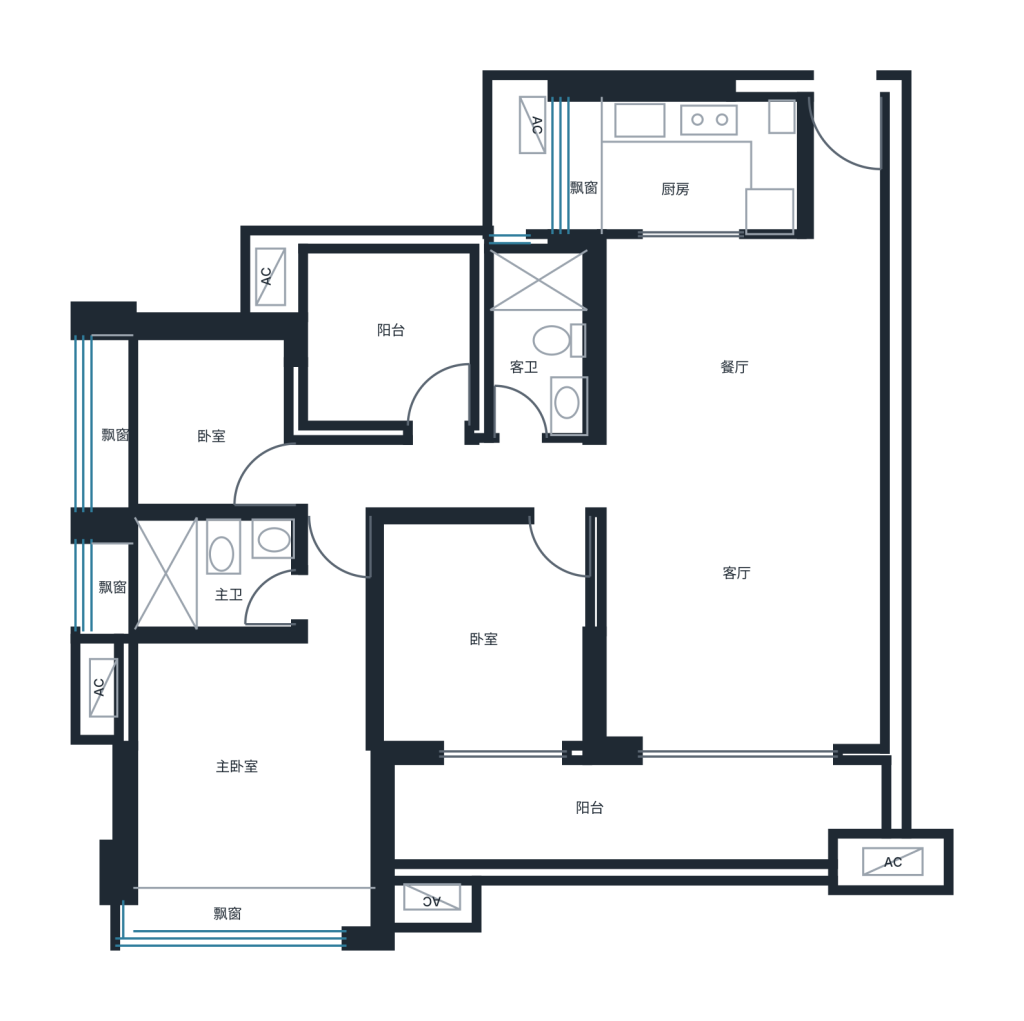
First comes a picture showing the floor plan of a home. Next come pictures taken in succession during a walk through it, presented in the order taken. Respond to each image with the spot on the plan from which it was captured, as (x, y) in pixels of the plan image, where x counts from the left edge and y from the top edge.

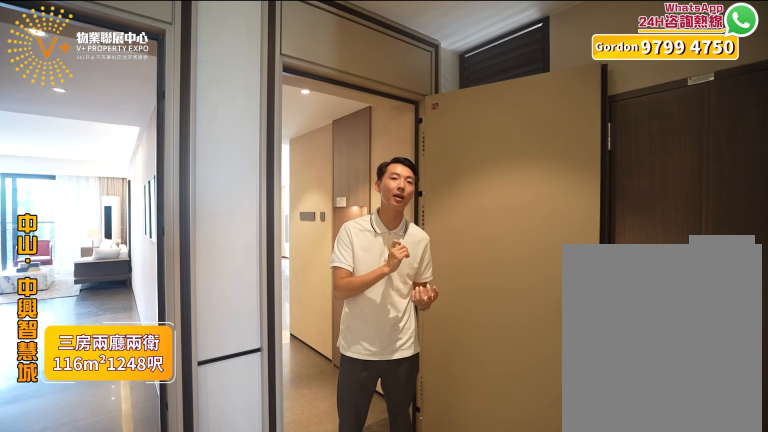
(804, 143)
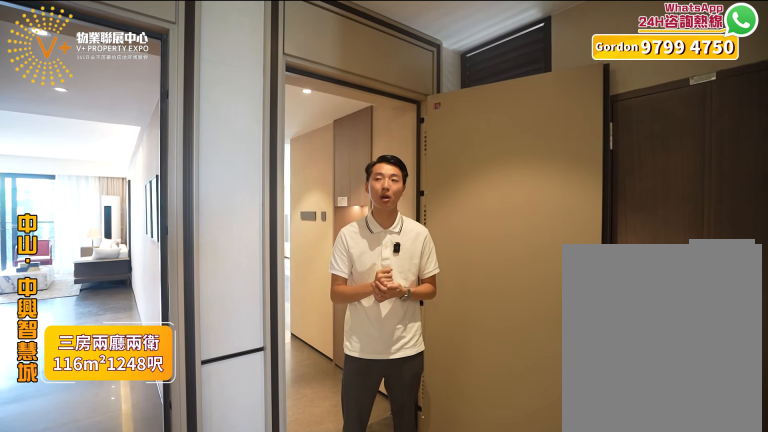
(804, 145)
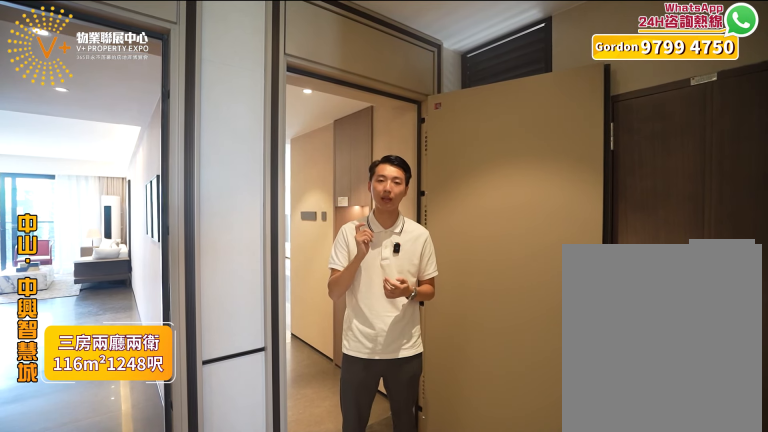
(804, 146)
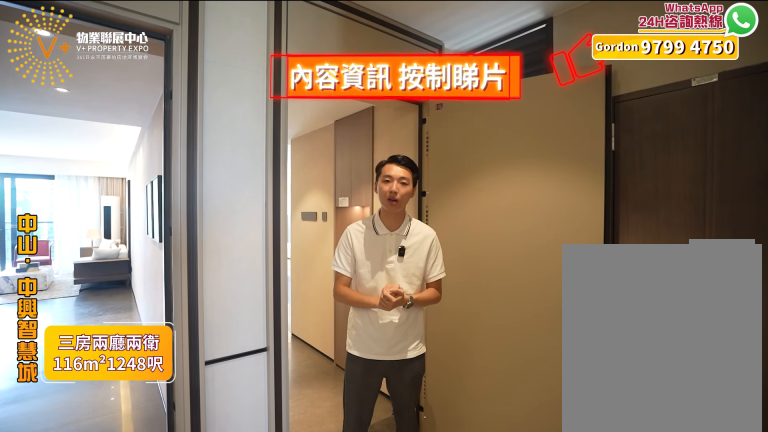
(803, 150)
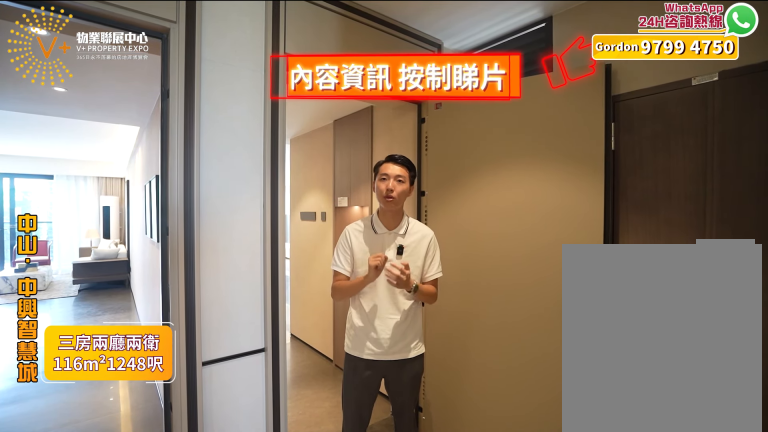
(801, 149)
